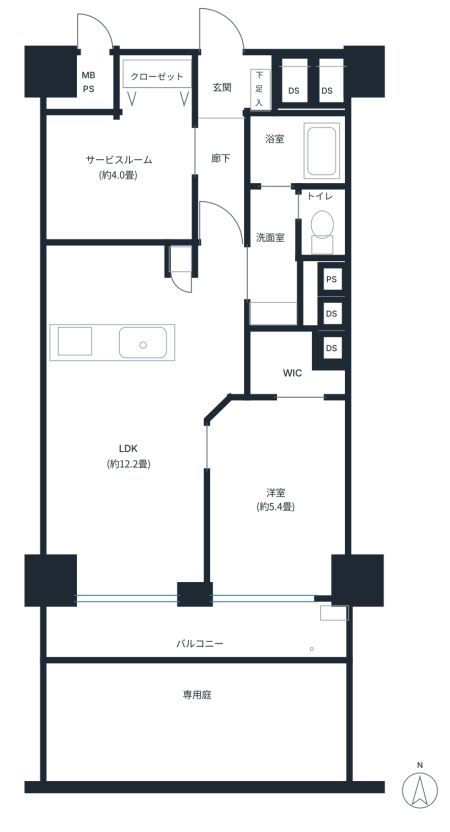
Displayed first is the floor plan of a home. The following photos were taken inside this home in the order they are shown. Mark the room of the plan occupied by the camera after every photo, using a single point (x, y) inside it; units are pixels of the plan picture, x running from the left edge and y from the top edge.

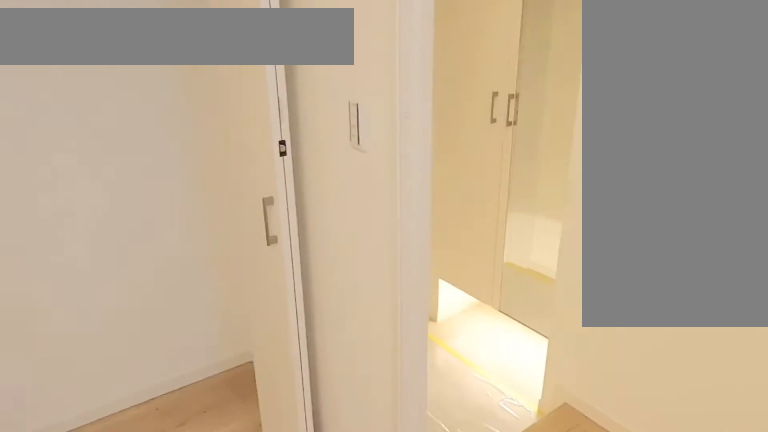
(122, 174)
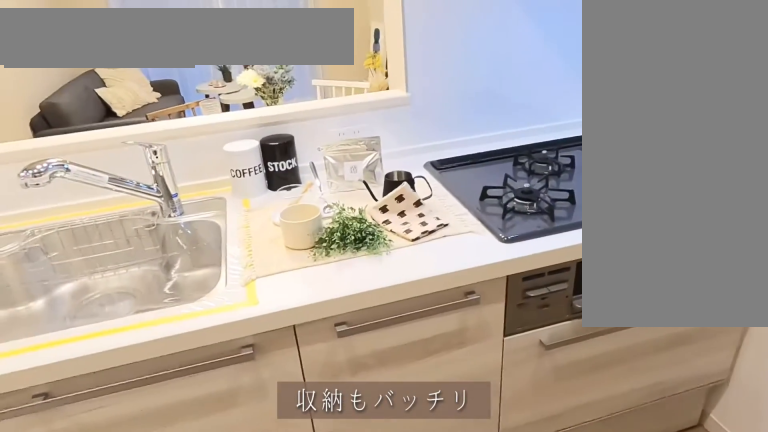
(120, 285)
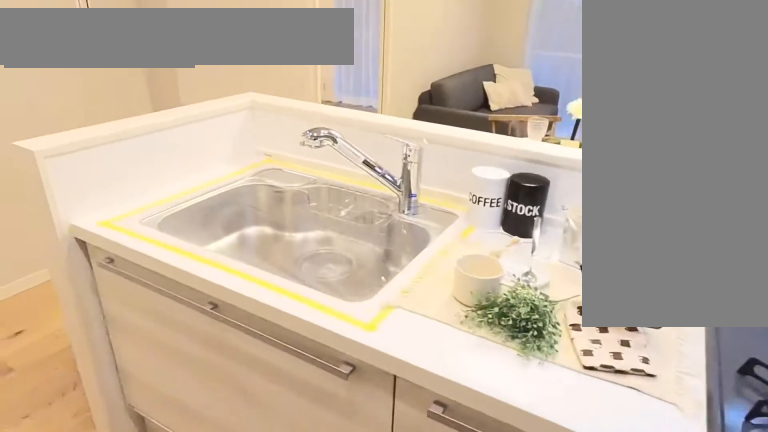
(119, 285)
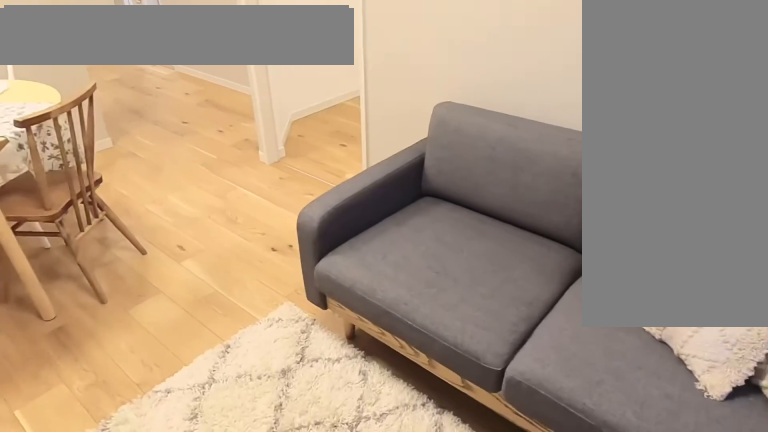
(132, 464)
